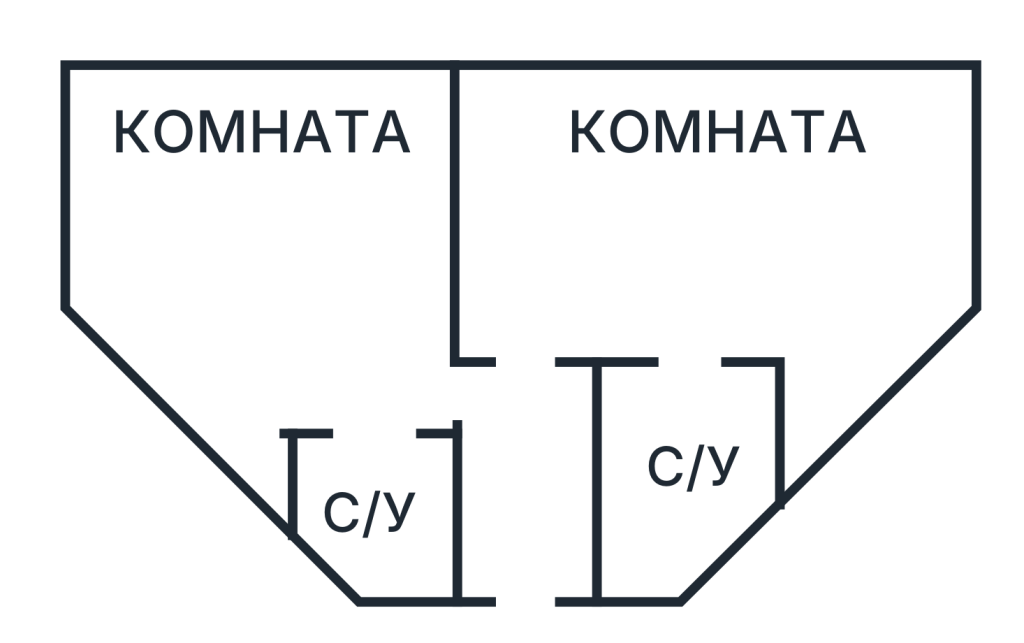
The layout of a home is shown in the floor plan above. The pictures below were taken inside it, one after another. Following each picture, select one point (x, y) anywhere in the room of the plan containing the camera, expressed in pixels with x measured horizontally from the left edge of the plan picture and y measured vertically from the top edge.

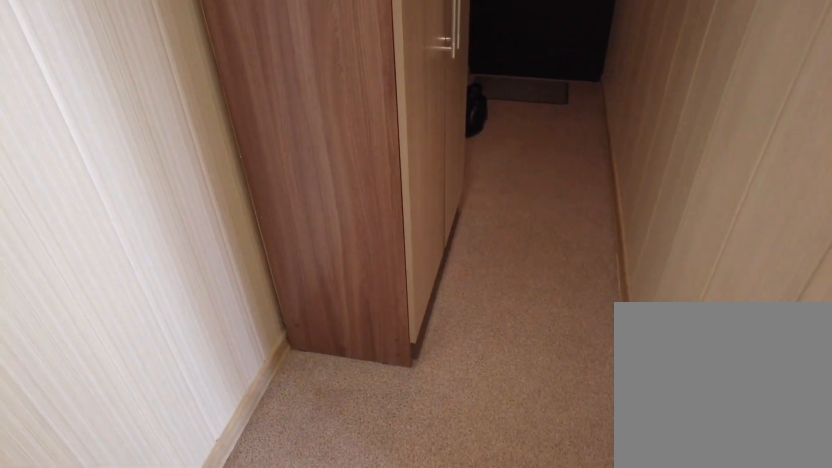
(537, 507)
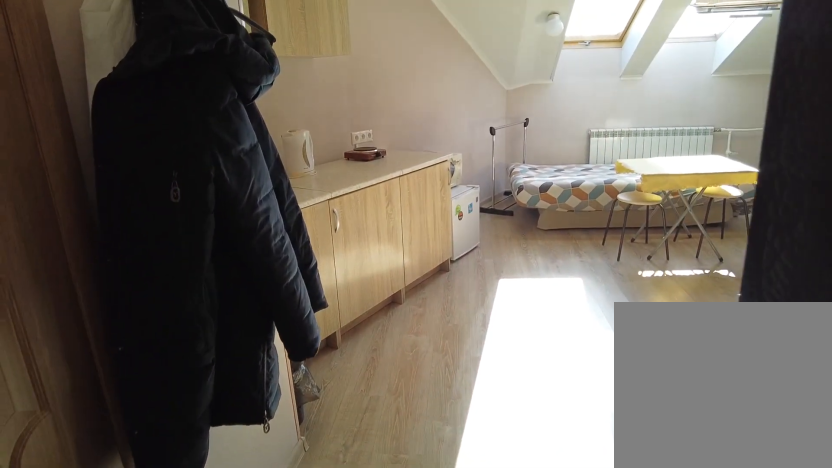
(492, 411)
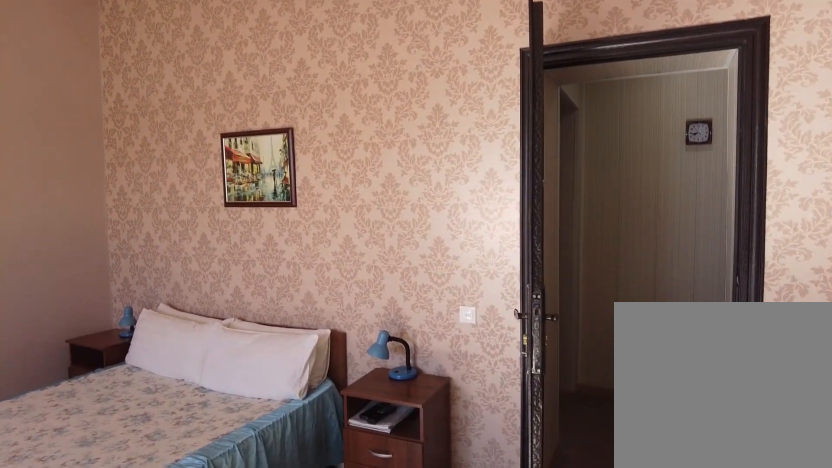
(335, 344)
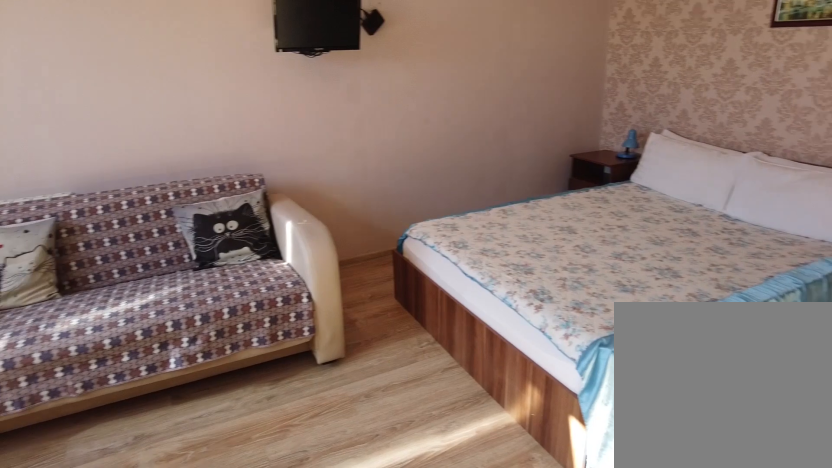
(335, 344)
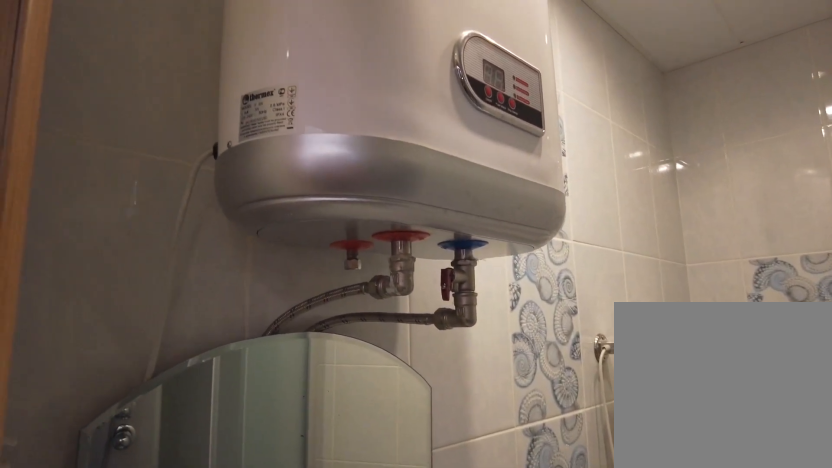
(395, 490)
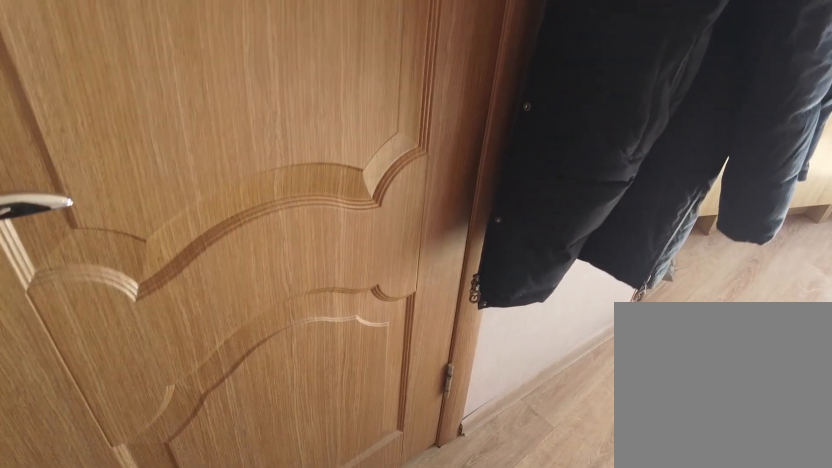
(345, 377)
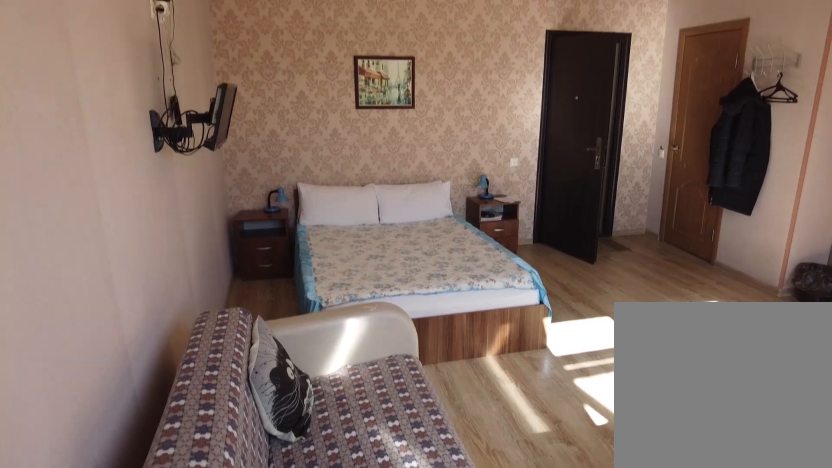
(379, 168)
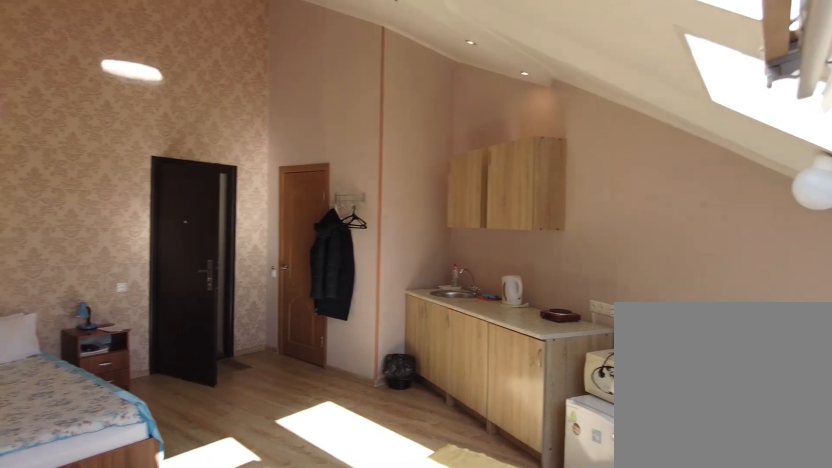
(379, 168)
